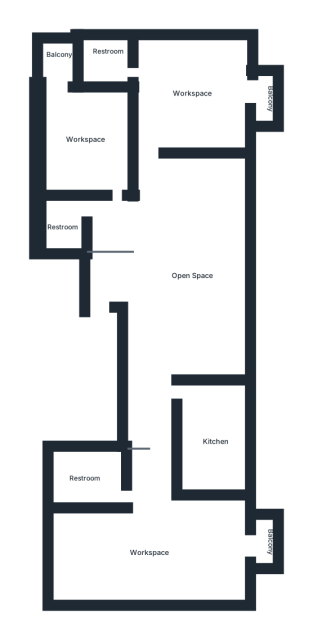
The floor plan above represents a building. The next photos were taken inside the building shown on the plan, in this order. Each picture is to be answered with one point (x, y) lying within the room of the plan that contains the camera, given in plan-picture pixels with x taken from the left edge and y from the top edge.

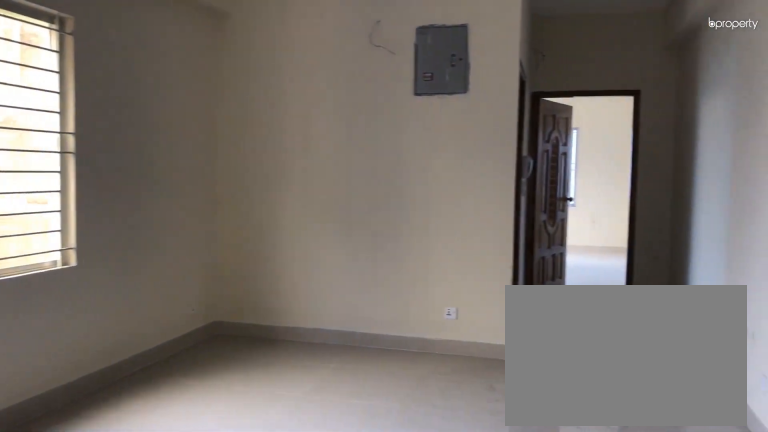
(185, 264)
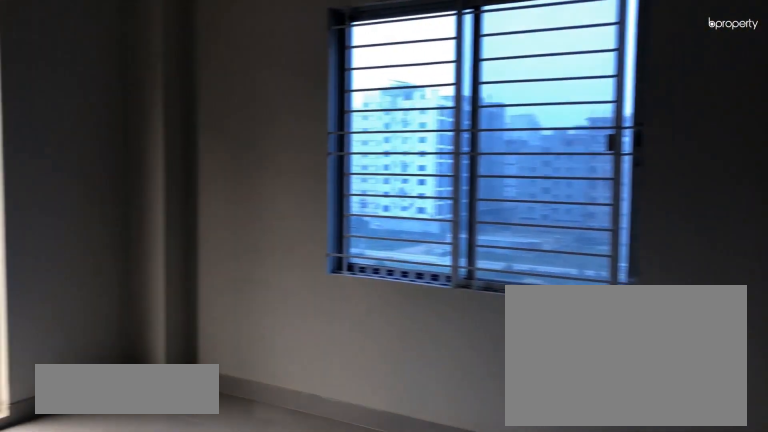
(151, 555)
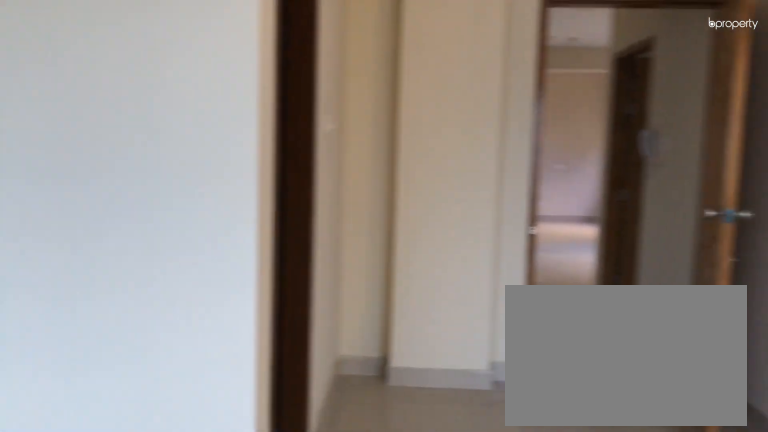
(151, 555)
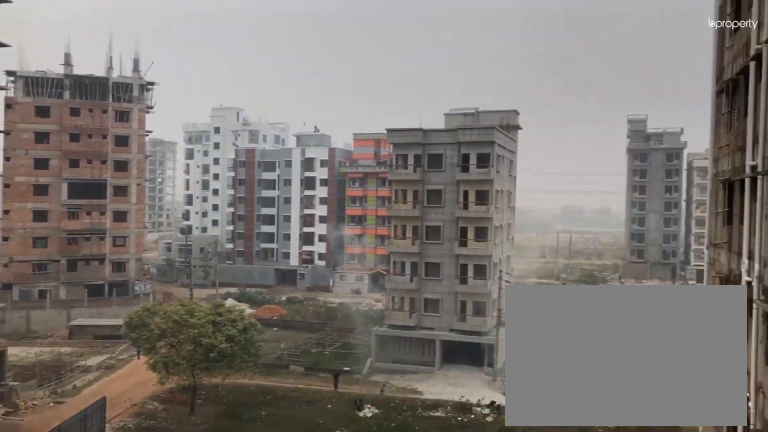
(261, 549)
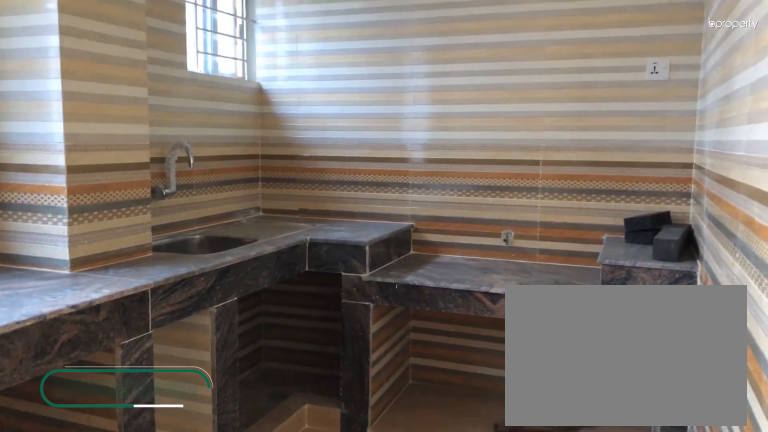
(211, 435)
